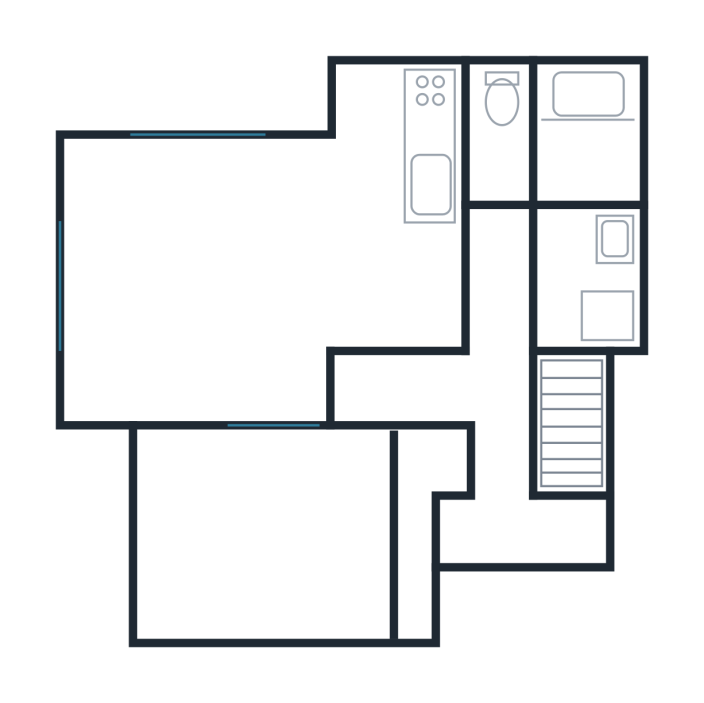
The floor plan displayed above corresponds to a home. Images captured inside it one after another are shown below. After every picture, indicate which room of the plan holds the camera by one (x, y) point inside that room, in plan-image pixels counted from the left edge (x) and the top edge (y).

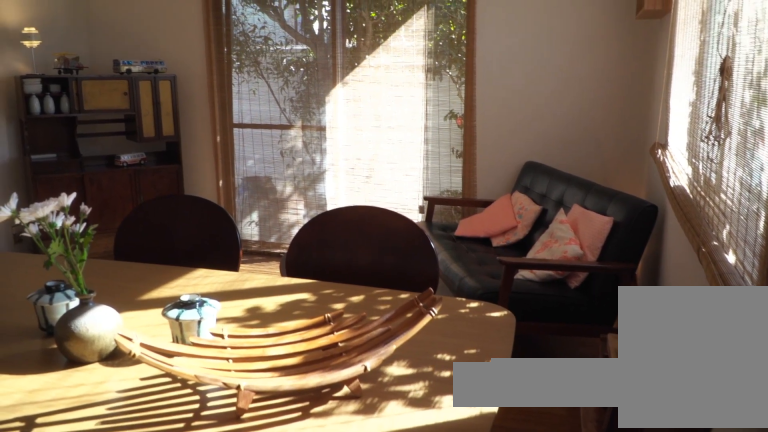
(200, 278)
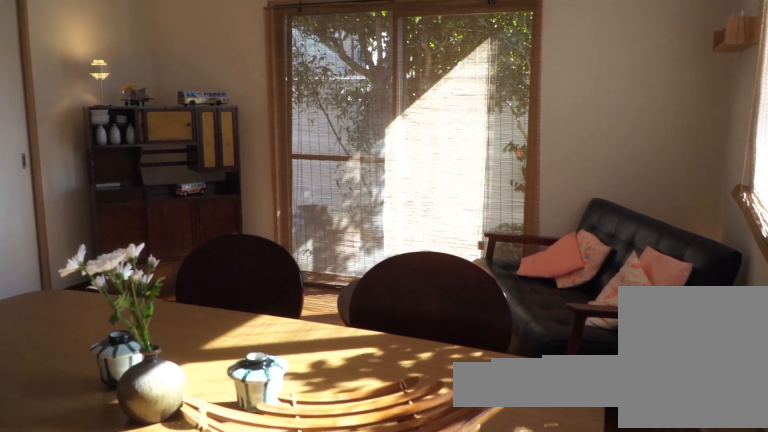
(200, 278)
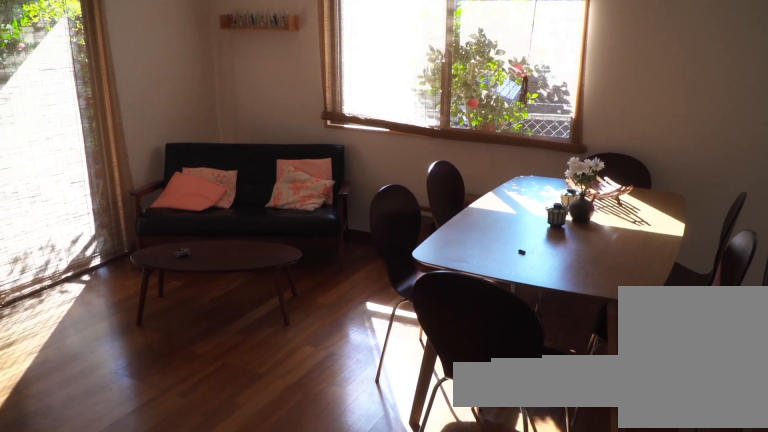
(200, 278)
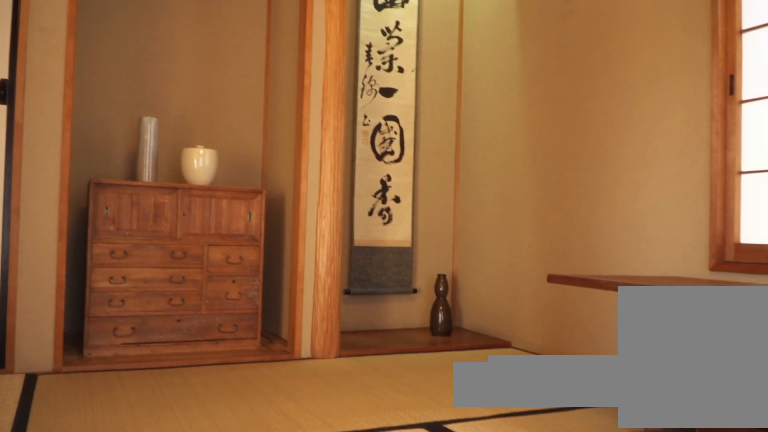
(290, 531)
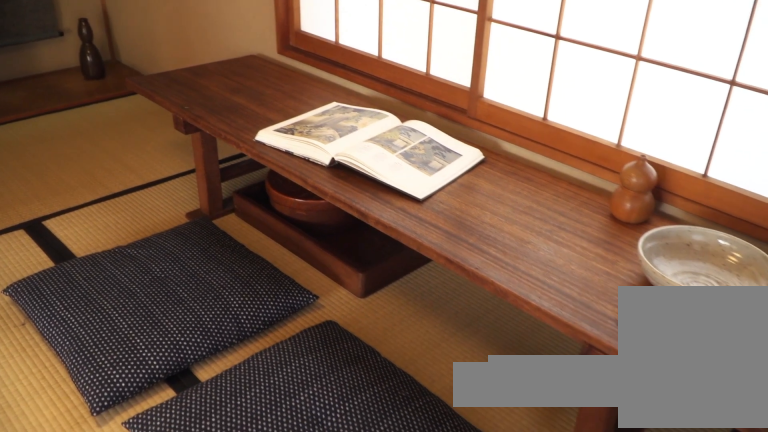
(290, 531)
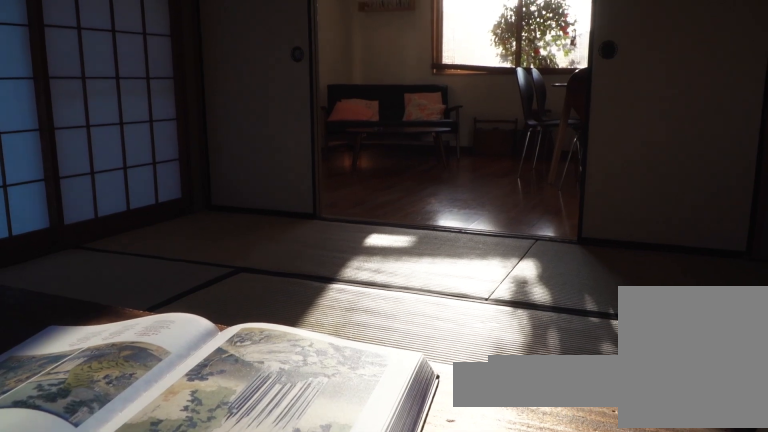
(291, 531)
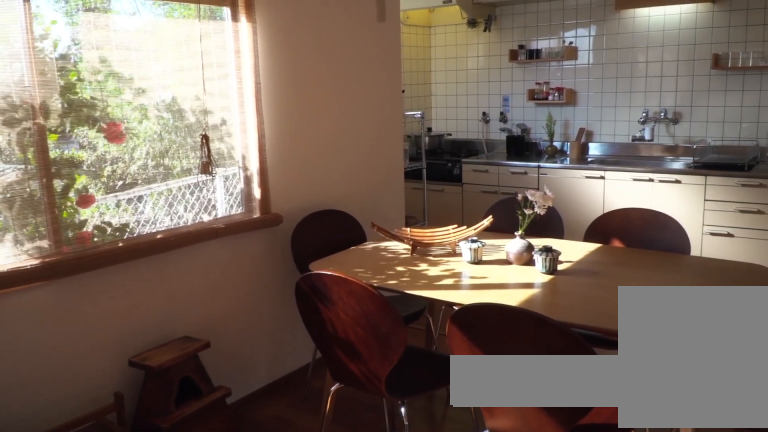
(396, 208)
